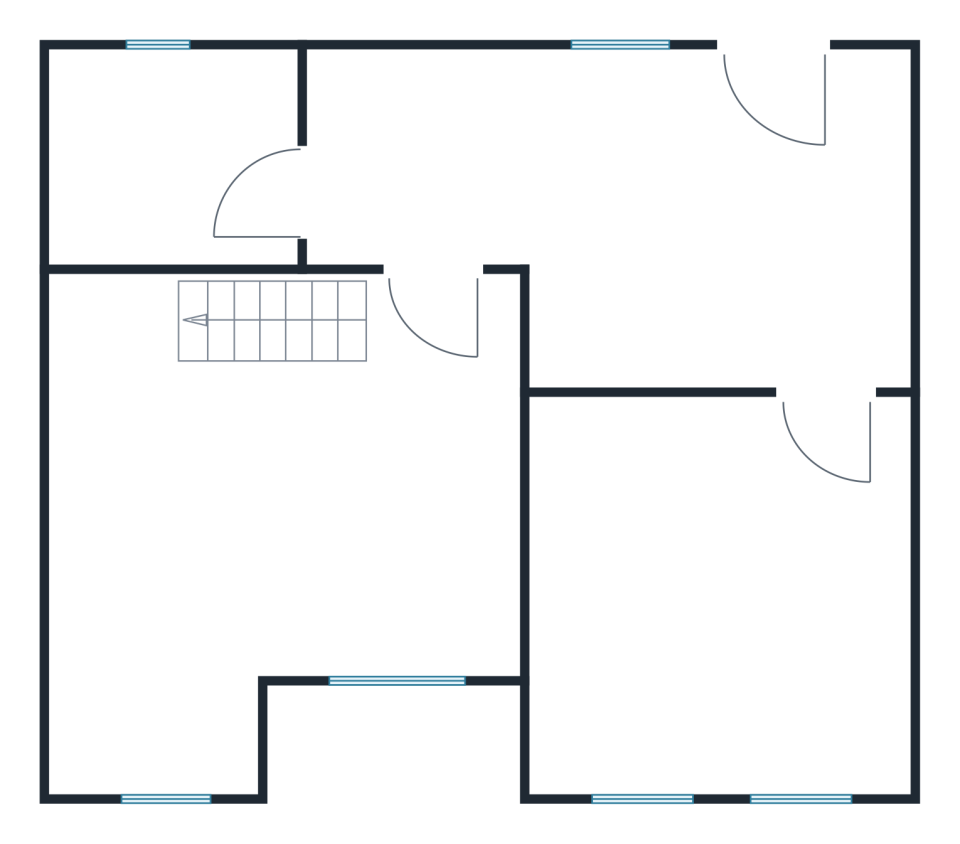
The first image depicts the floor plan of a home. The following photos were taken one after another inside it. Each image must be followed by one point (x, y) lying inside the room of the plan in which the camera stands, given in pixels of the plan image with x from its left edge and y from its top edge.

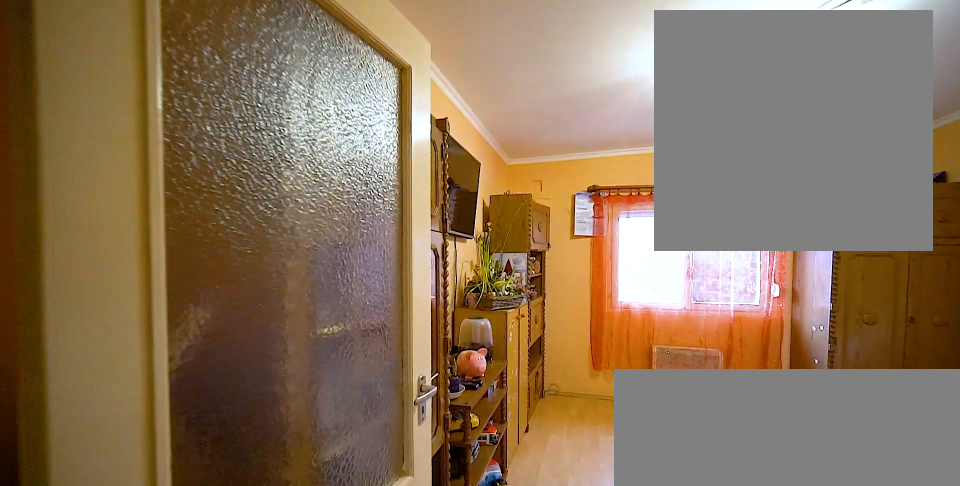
(730, 597)
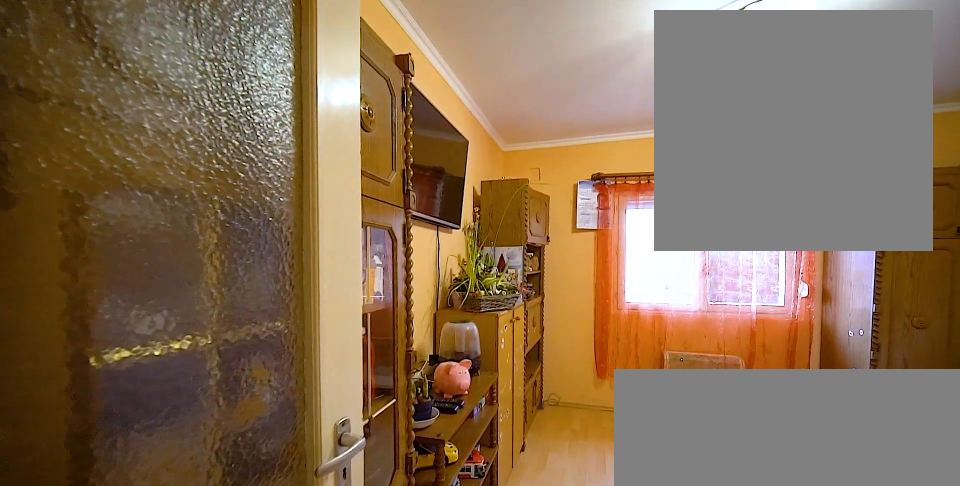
(728, 595)
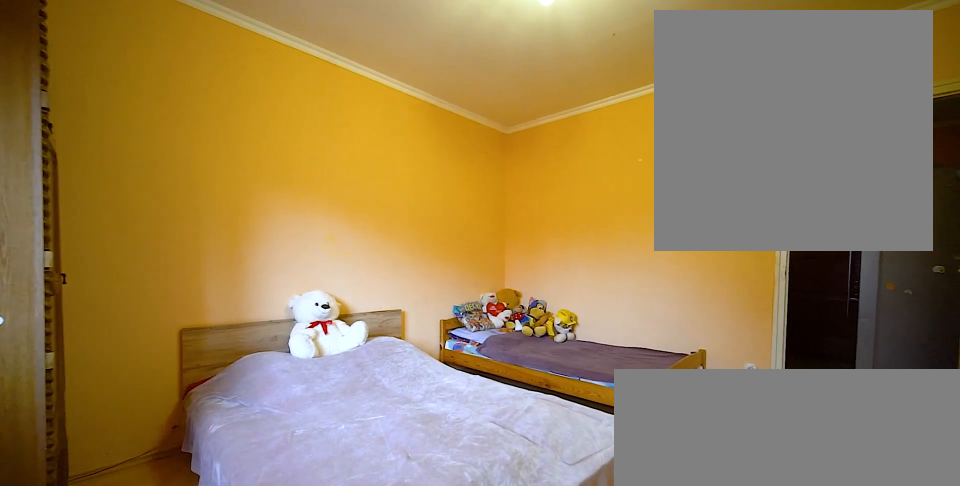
(729, 596)
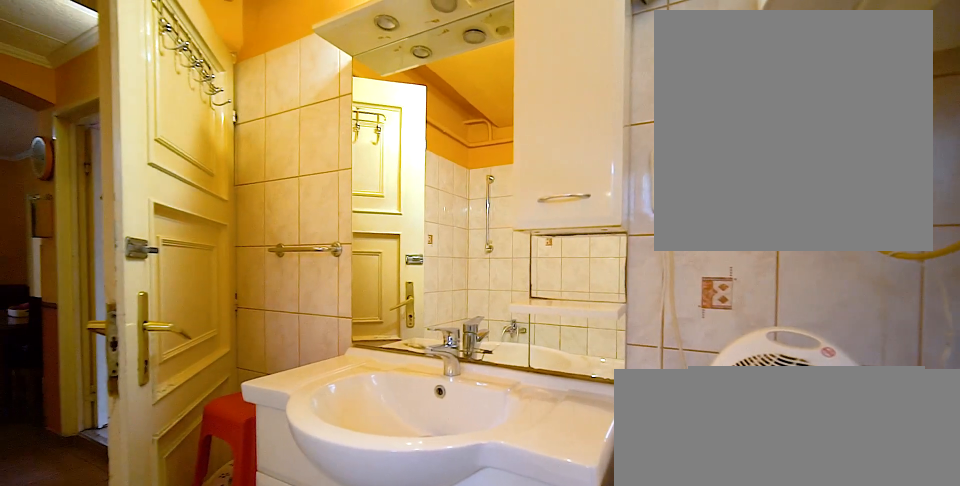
(174, 164)
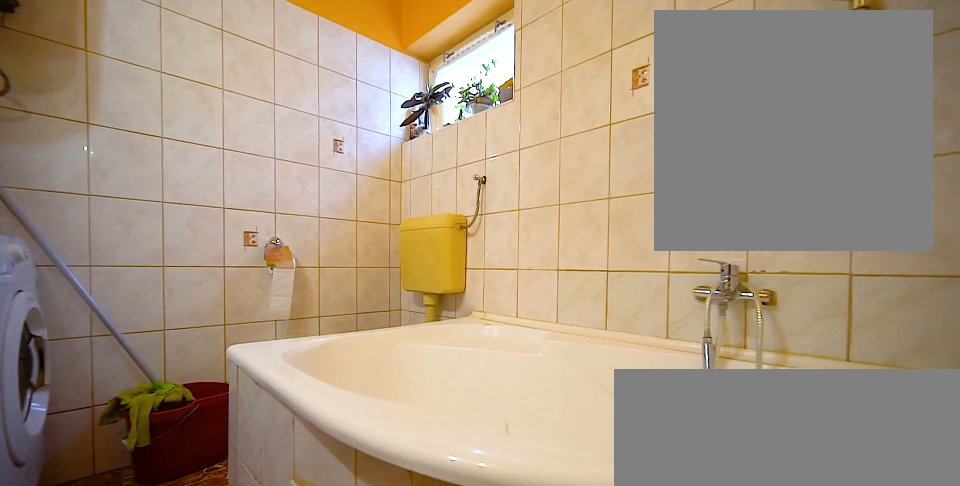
(174, 164)
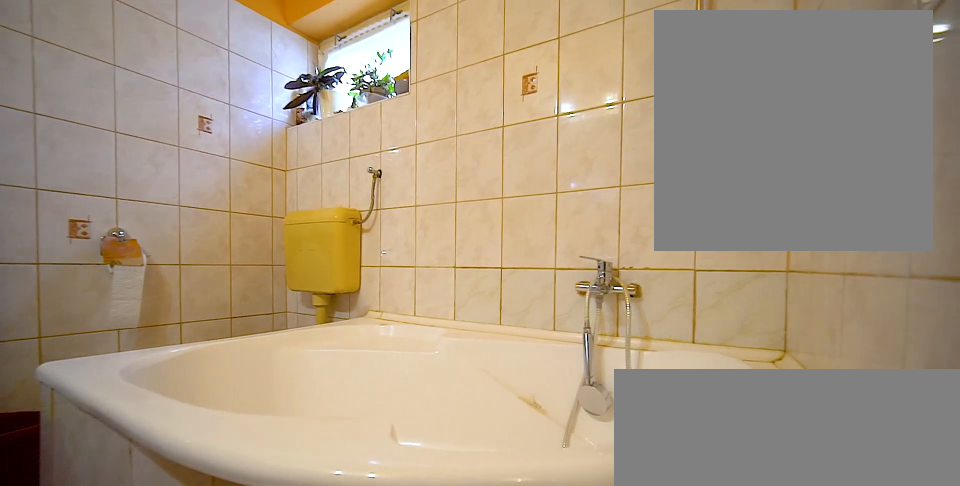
(174, 163)
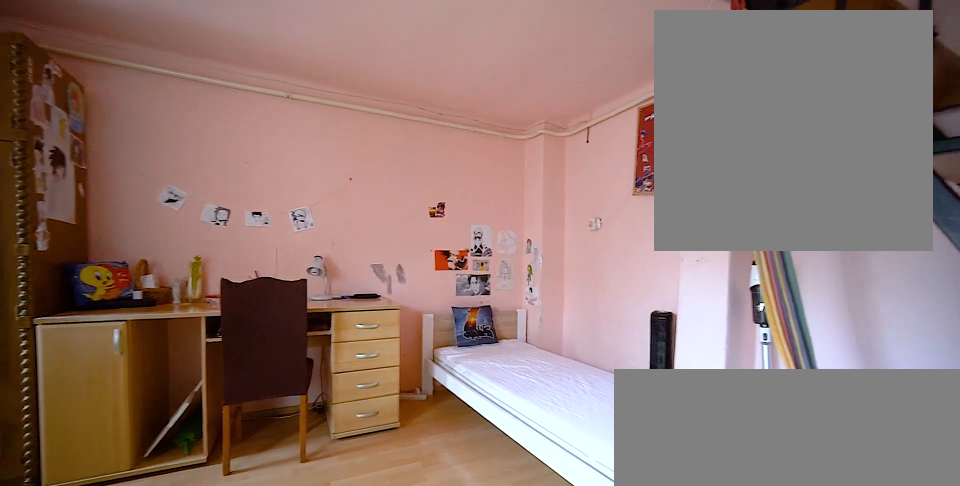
(251, 503)
